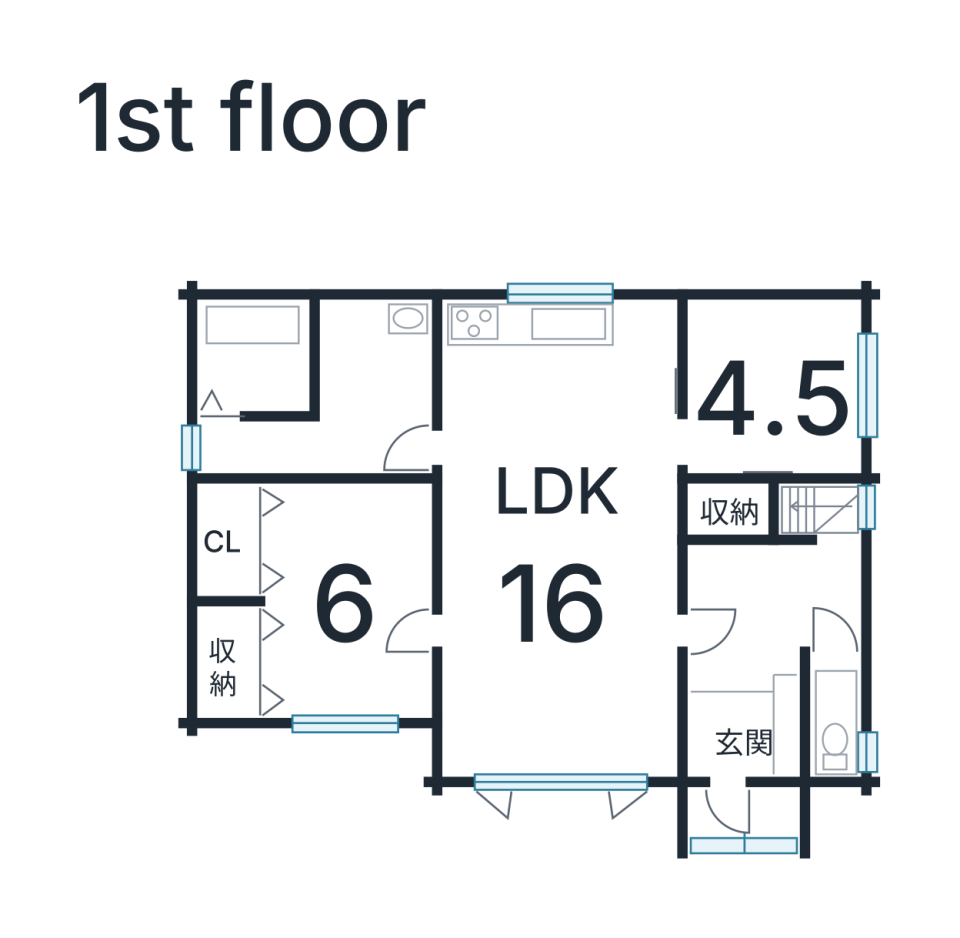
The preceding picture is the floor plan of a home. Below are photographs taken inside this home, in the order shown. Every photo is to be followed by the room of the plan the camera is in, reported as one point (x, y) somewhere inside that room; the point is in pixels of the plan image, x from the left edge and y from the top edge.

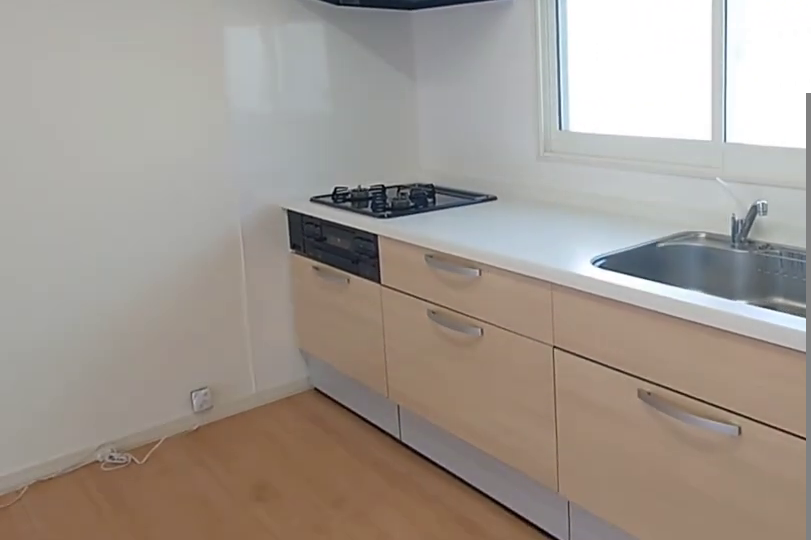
(552, 394)
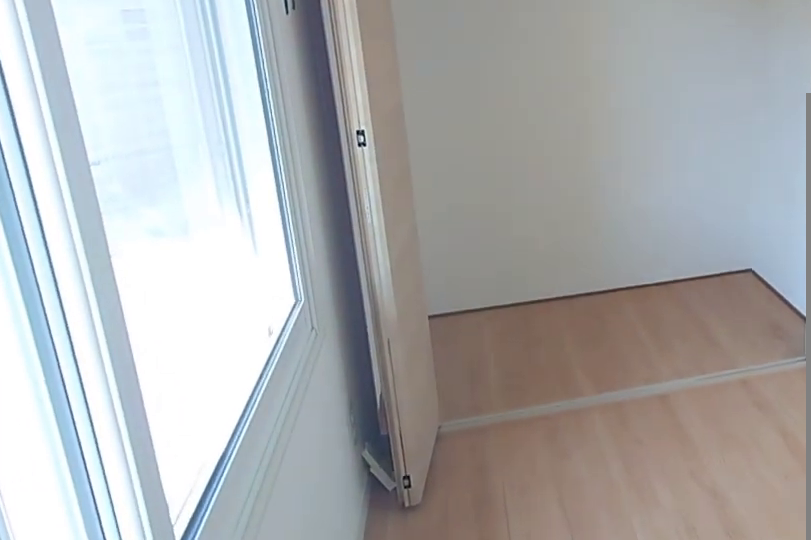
(350, 620)
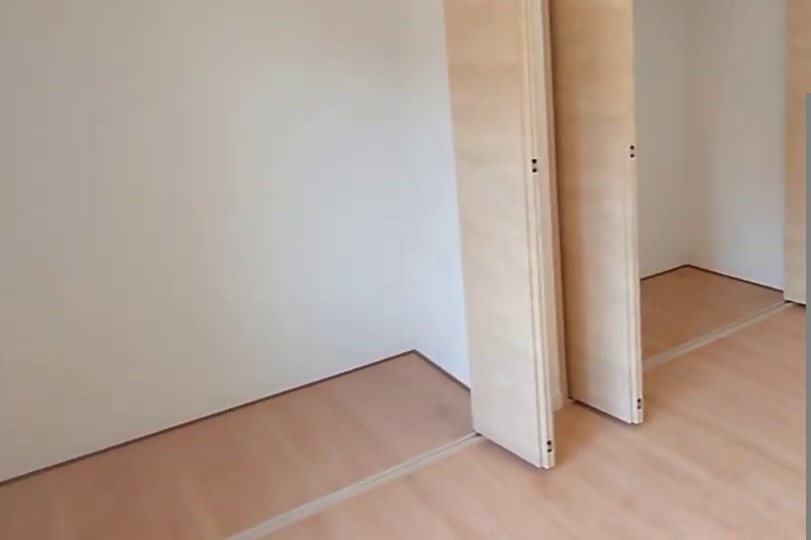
(350, 620)
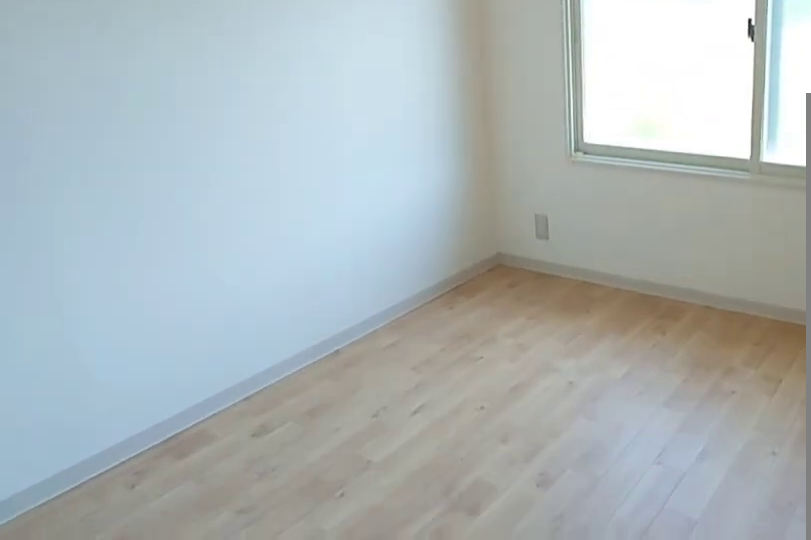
(769, 394)
